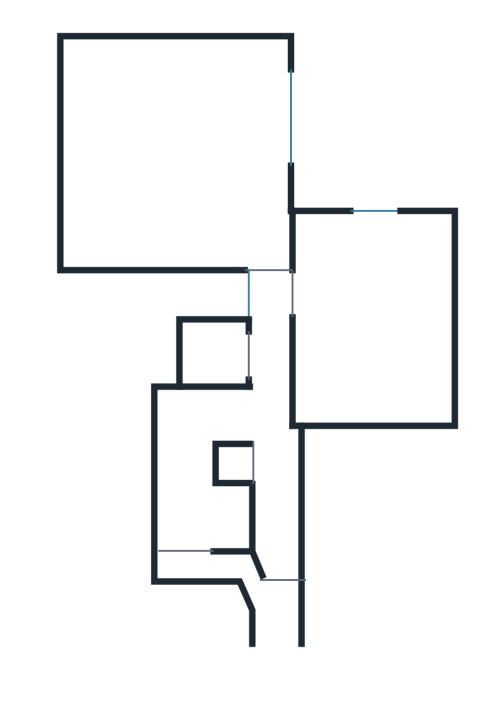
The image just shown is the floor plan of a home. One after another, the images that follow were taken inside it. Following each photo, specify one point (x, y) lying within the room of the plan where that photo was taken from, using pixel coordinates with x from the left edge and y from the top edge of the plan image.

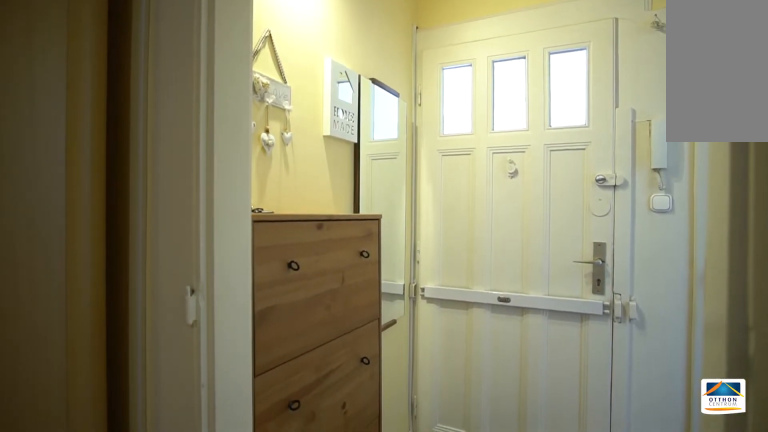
(271, 404)
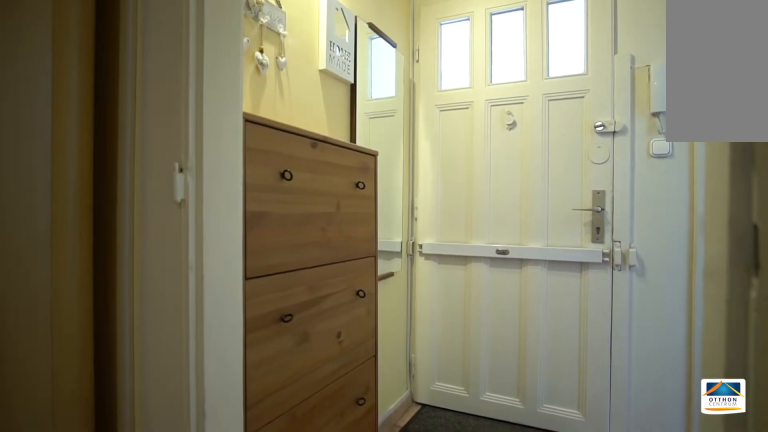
(271, 404)
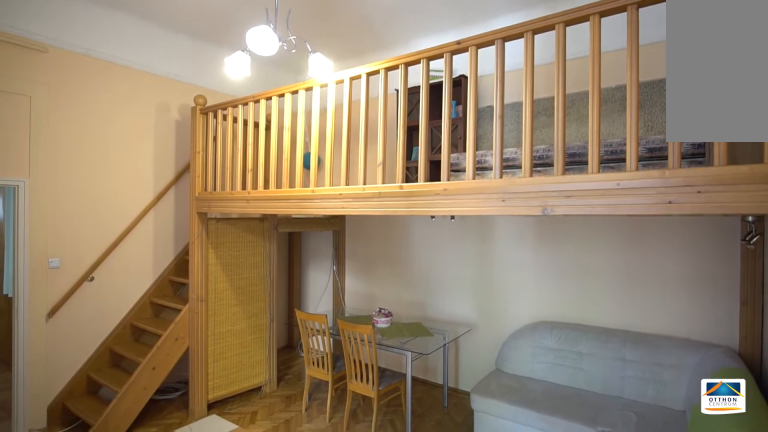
(174, 153)
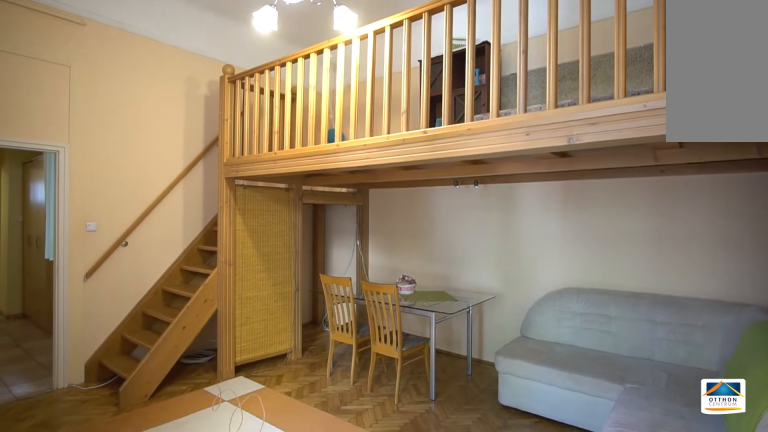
(174, 153)
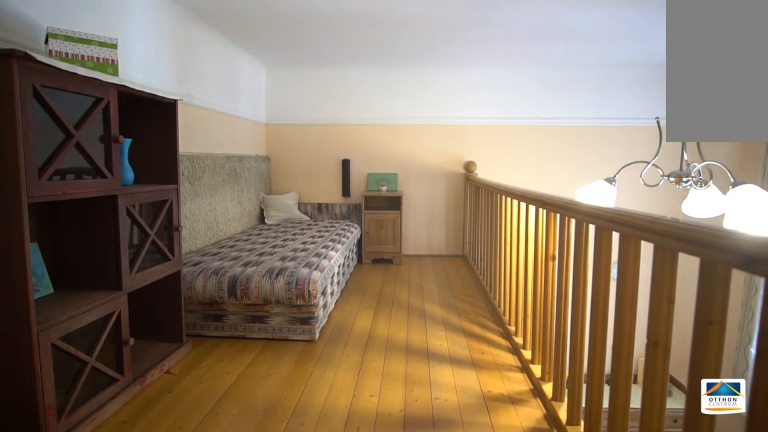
(104, 162)
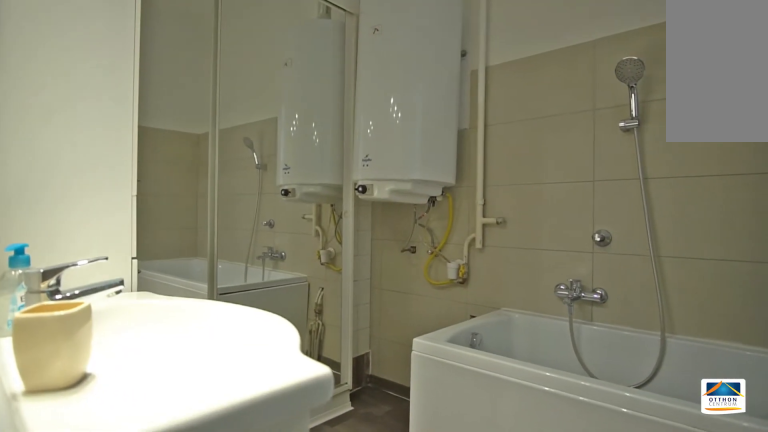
(212, 350)
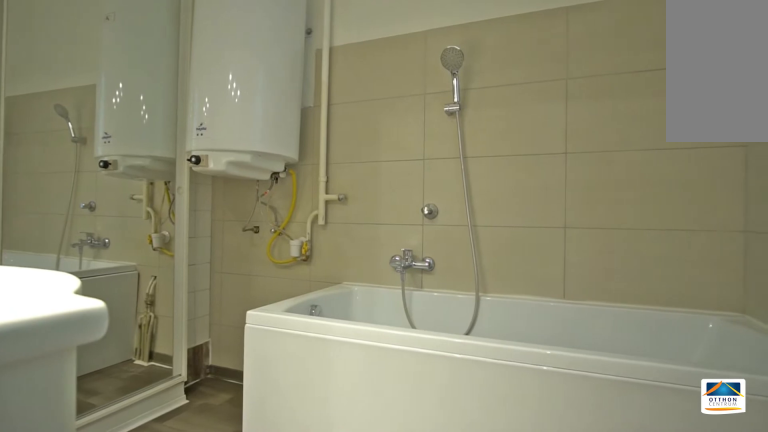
(212, 350)
